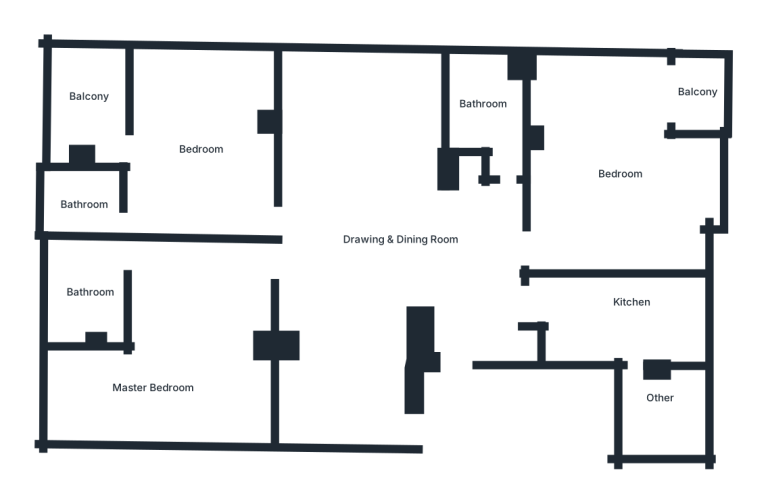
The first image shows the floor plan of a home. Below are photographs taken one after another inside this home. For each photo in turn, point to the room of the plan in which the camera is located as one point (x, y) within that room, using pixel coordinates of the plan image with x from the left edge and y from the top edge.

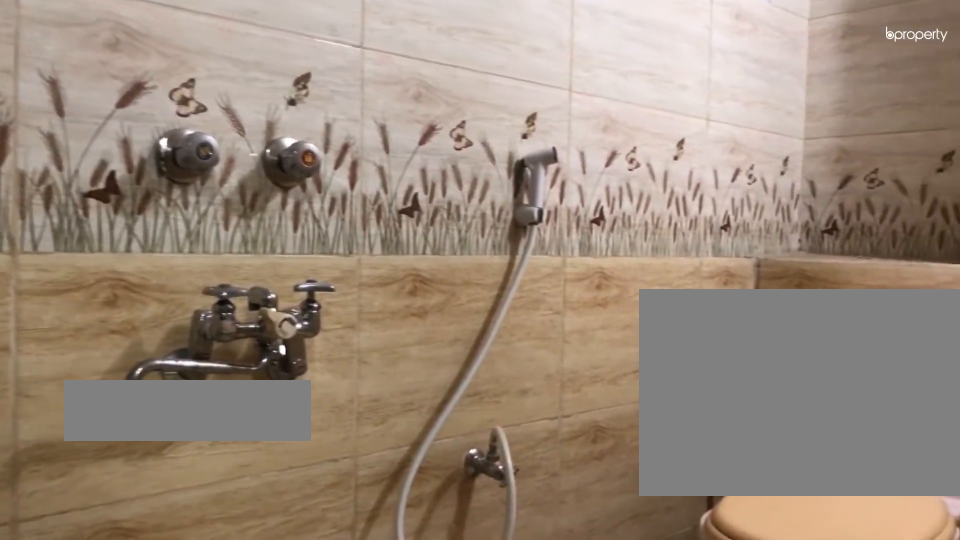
(83, 198)
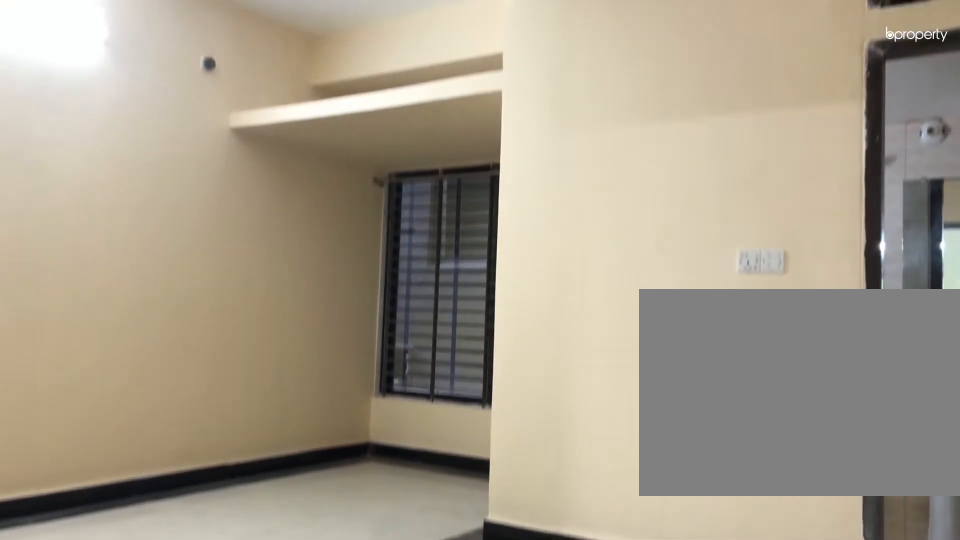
(179, 340)
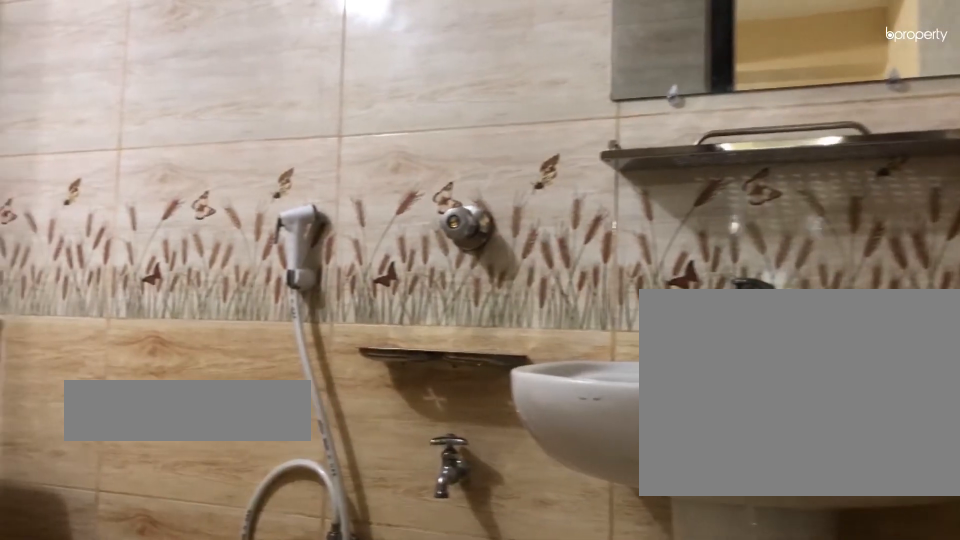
(101, 309)
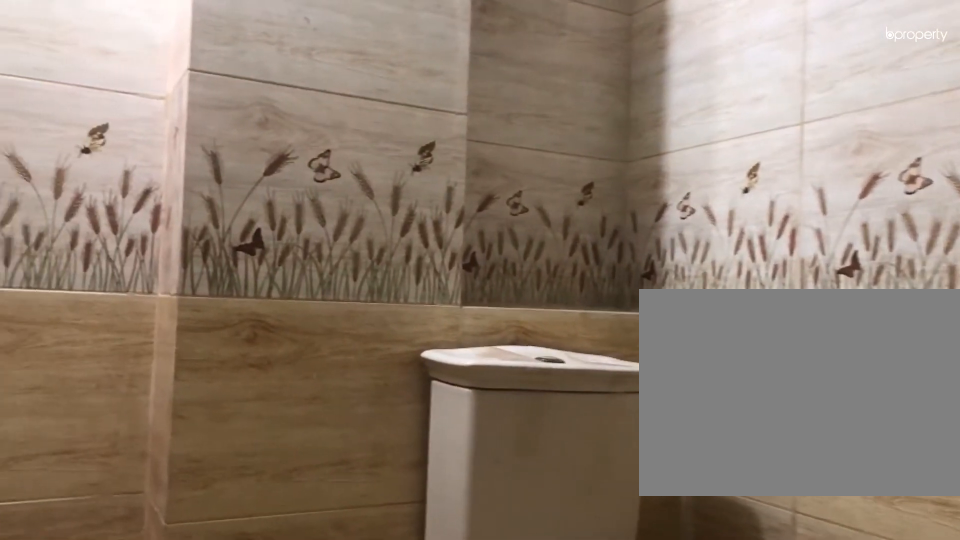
(101, 309)
